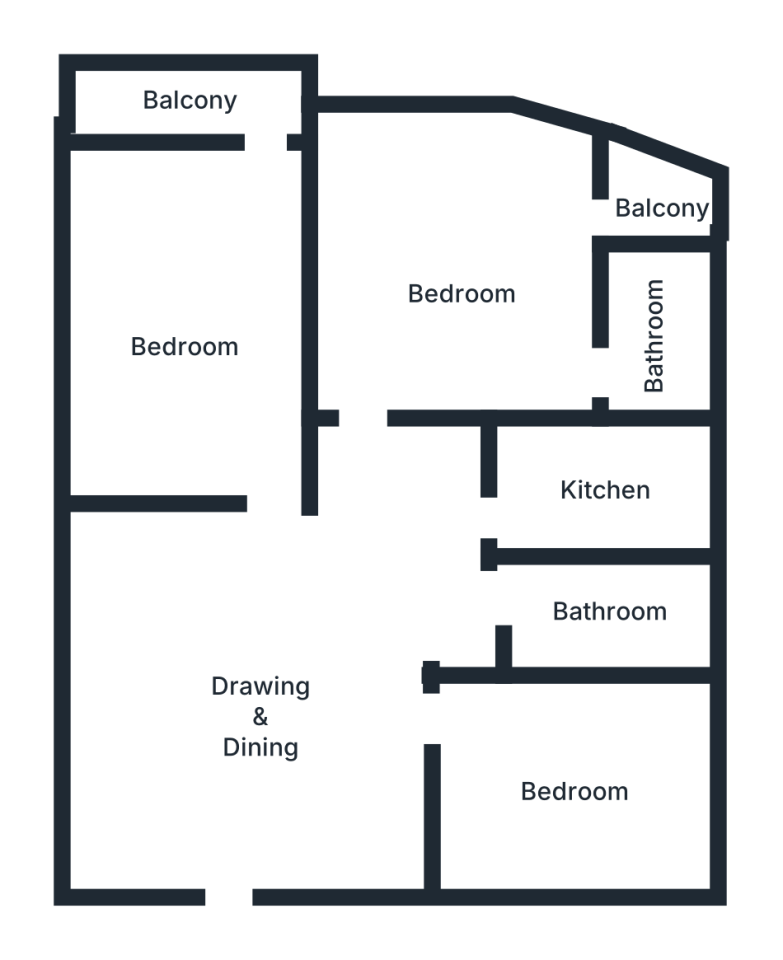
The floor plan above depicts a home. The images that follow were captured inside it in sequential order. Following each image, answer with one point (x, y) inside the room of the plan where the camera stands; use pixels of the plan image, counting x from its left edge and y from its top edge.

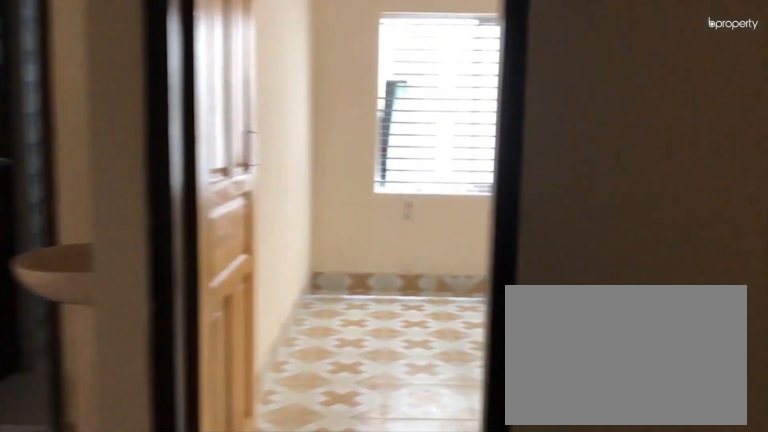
(272, 704)
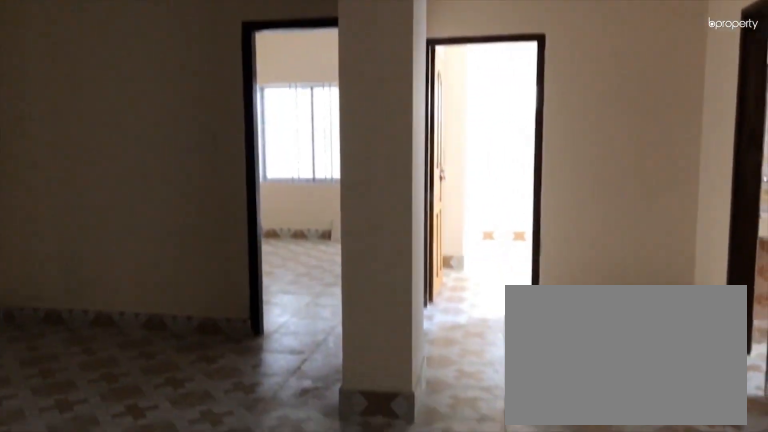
(272, 704)
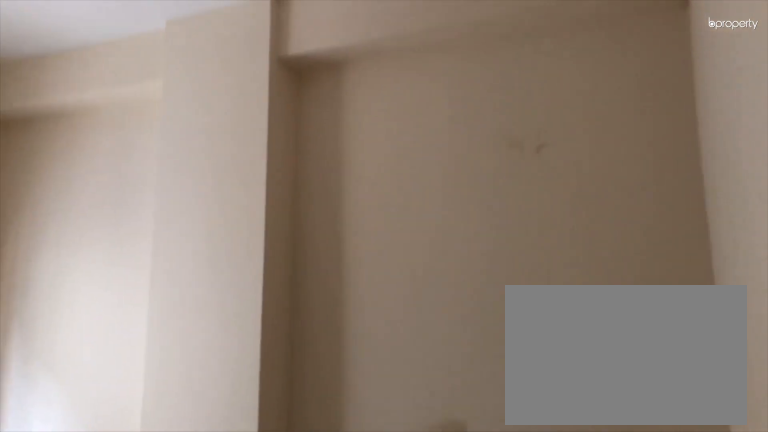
(578, 791)
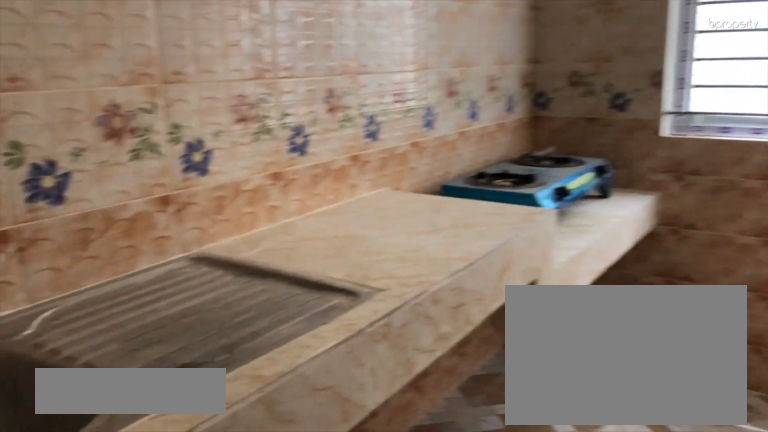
(606, 492)
